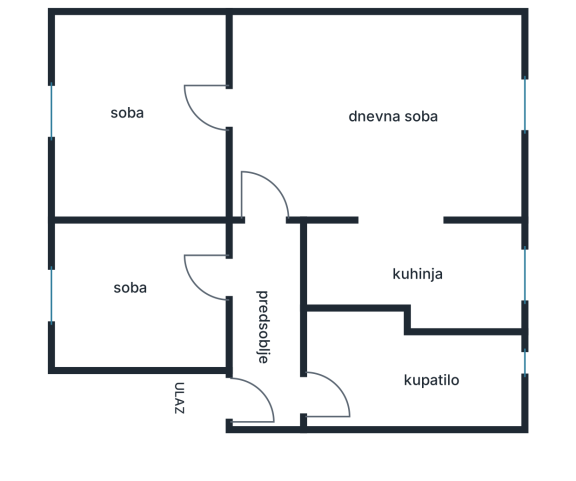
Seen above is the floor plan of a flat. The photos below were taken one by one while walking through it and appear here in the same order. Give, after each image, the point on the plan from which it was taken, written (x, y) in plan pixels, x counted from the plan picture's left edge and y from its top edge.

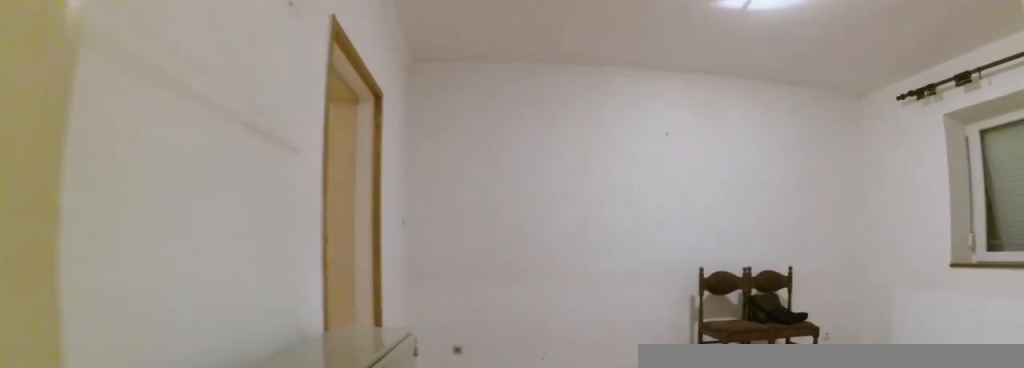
(269, 222)
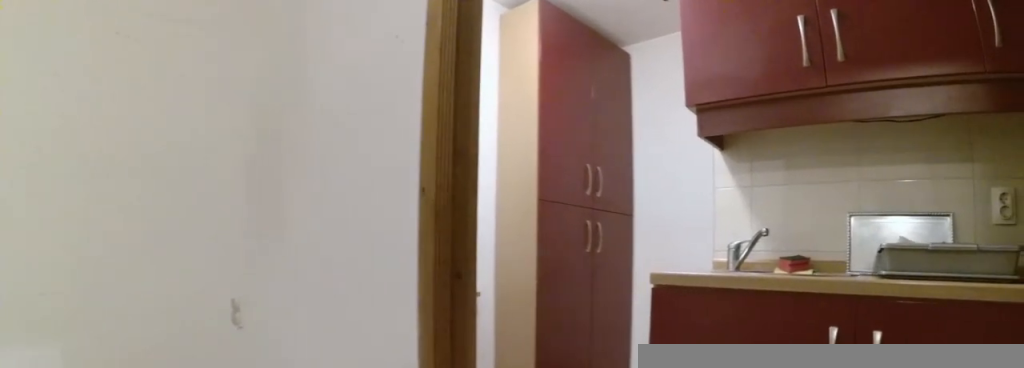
(349, 173)
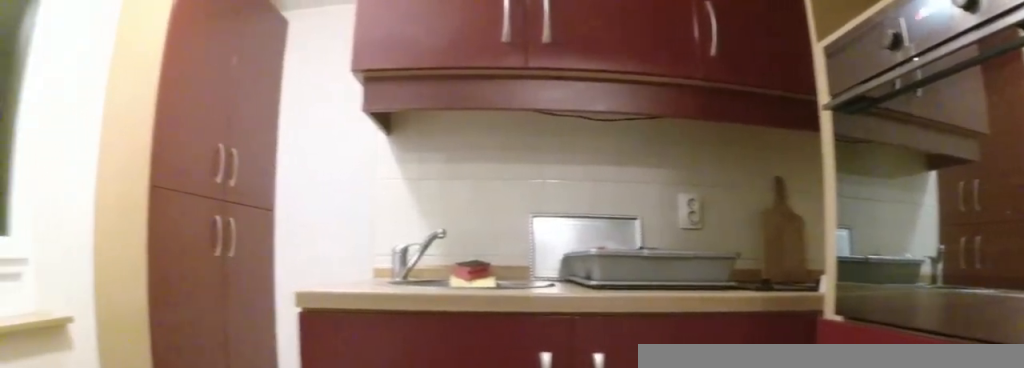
(388, 211)
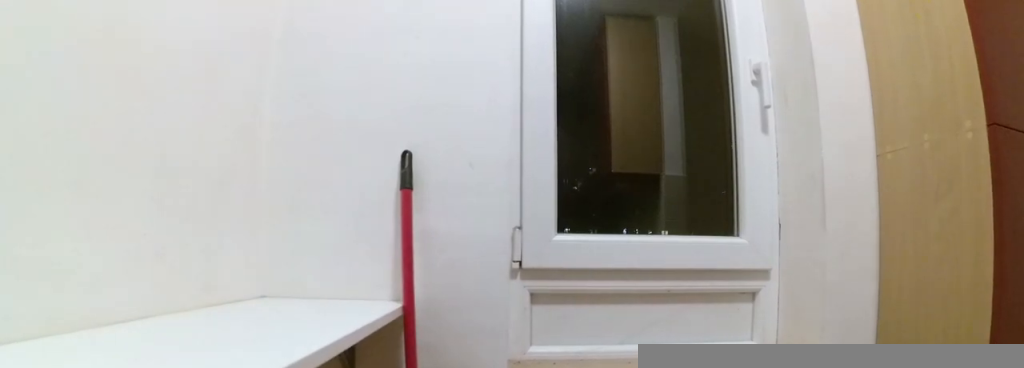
(453, 247)
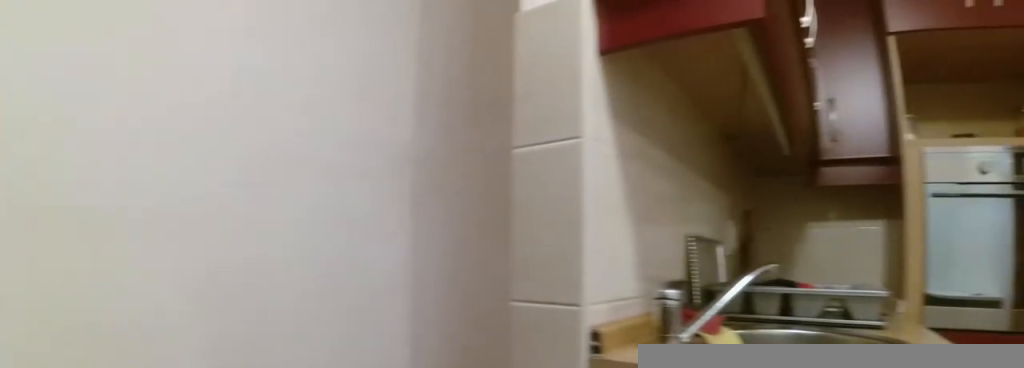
(516, 245)
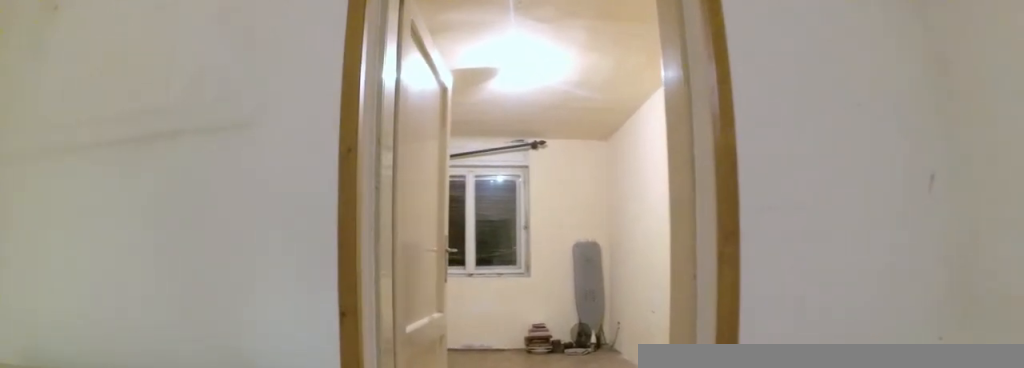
(316, 156)
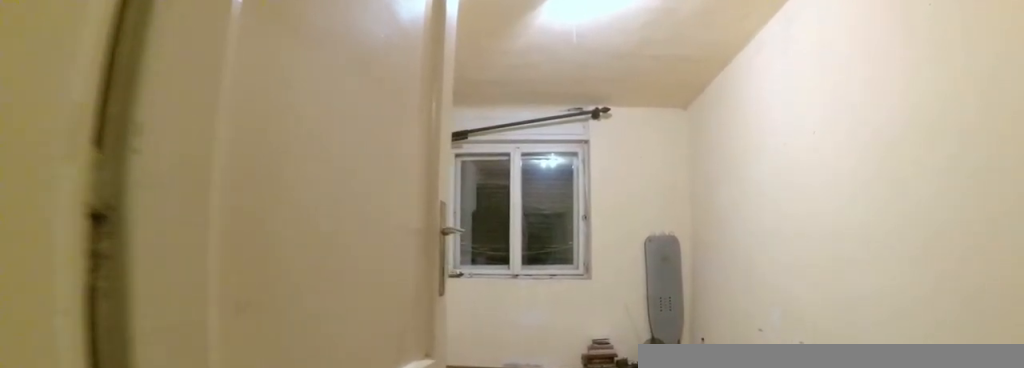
(250, 122)
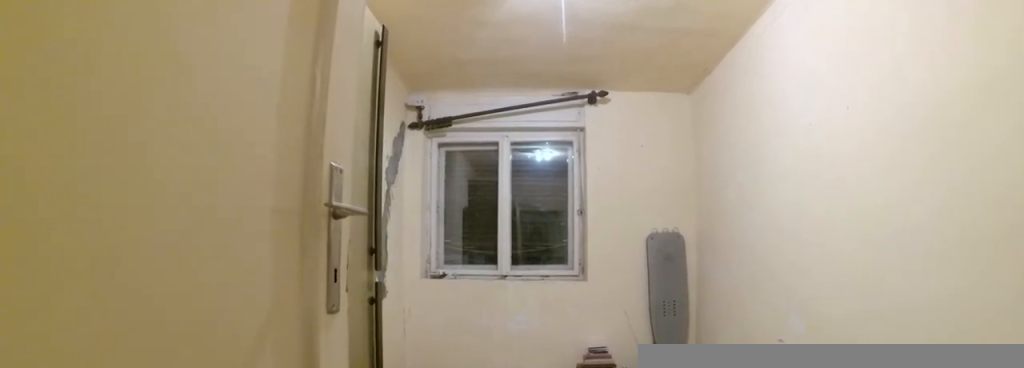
(246, 122)
